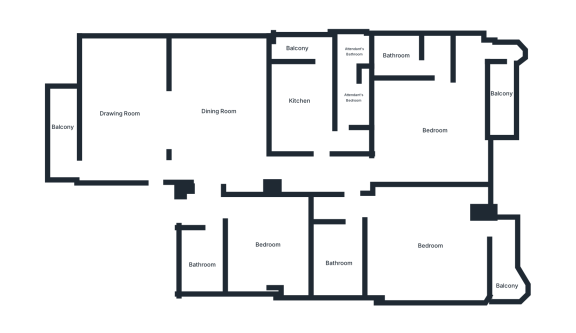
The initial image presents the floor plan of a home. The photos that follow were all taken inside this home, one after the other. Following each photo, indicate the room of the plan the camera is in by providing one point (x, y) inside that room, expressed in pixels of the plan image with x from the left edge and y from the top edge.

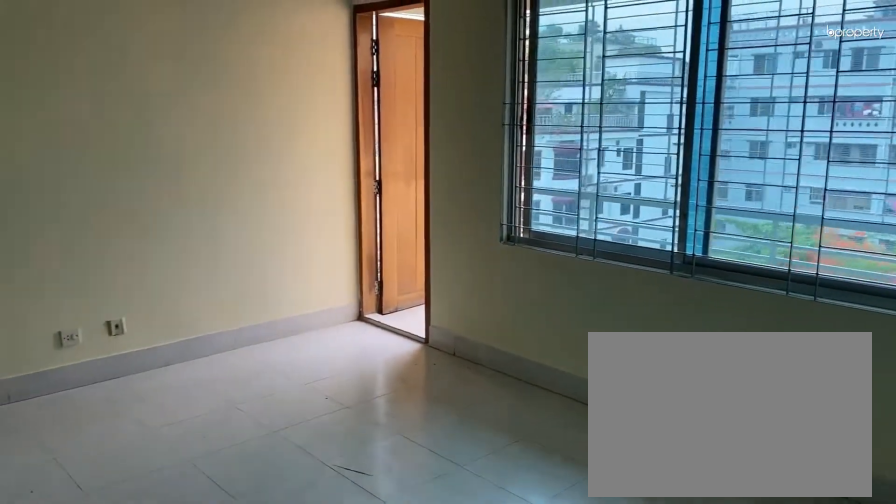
(127, 108)
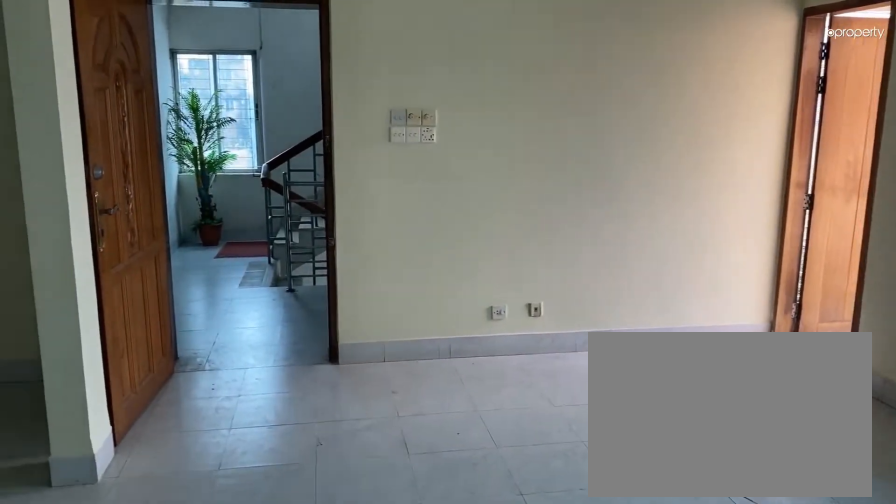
(127, 108)
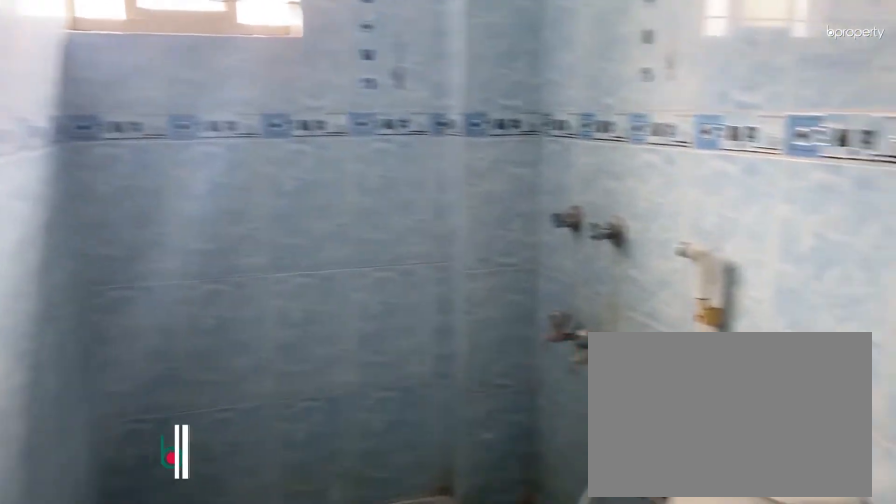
(205, 260)
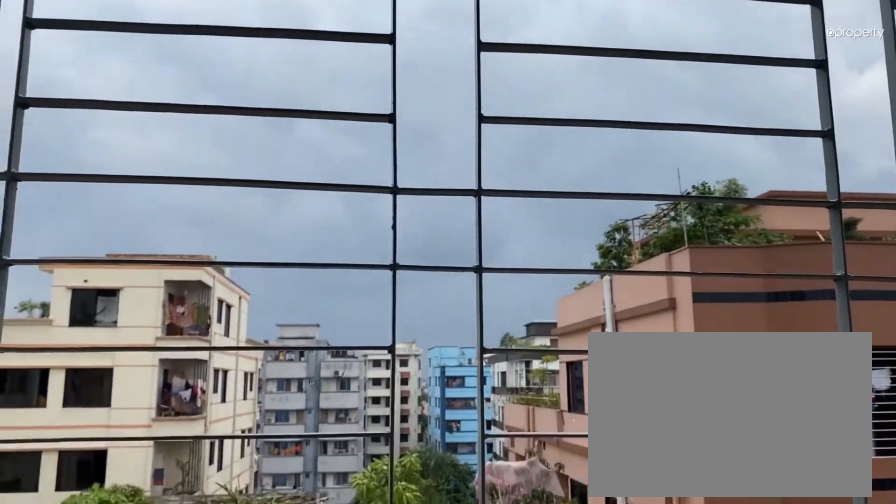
(502, 265)
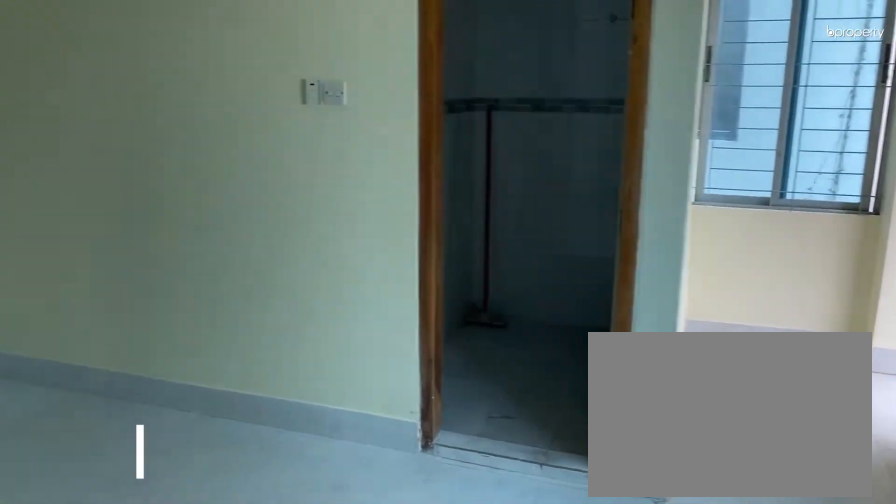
(430, 130)
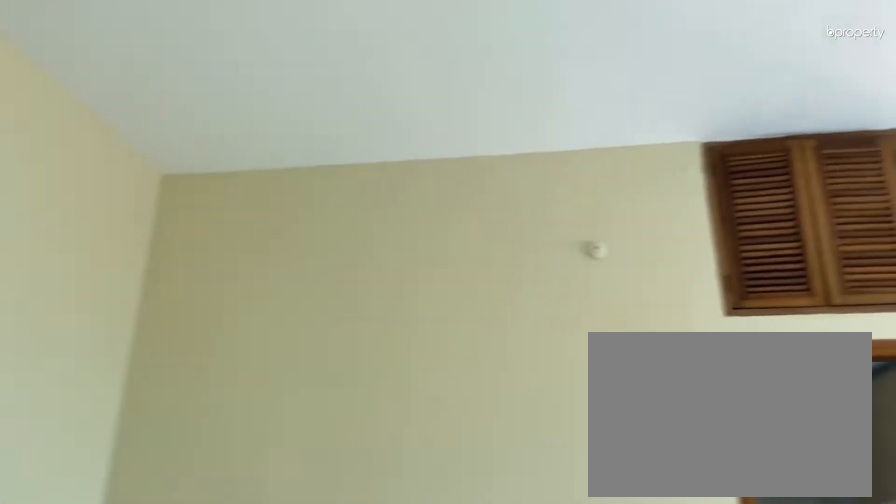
(430, 130)
